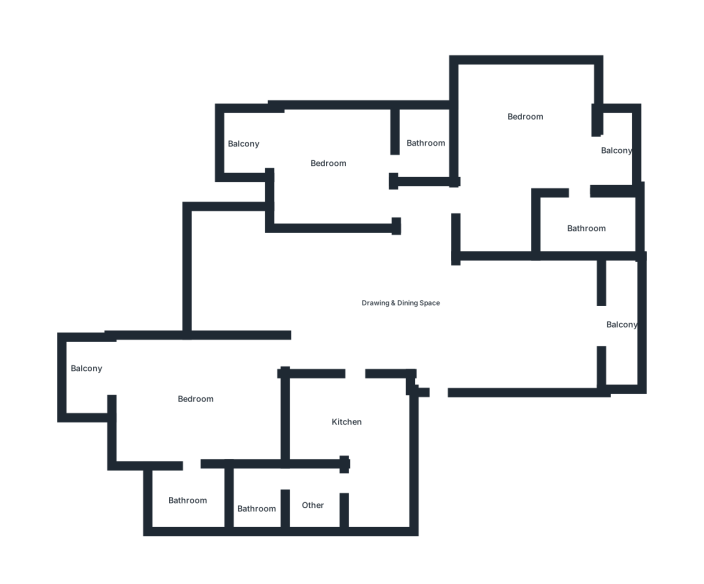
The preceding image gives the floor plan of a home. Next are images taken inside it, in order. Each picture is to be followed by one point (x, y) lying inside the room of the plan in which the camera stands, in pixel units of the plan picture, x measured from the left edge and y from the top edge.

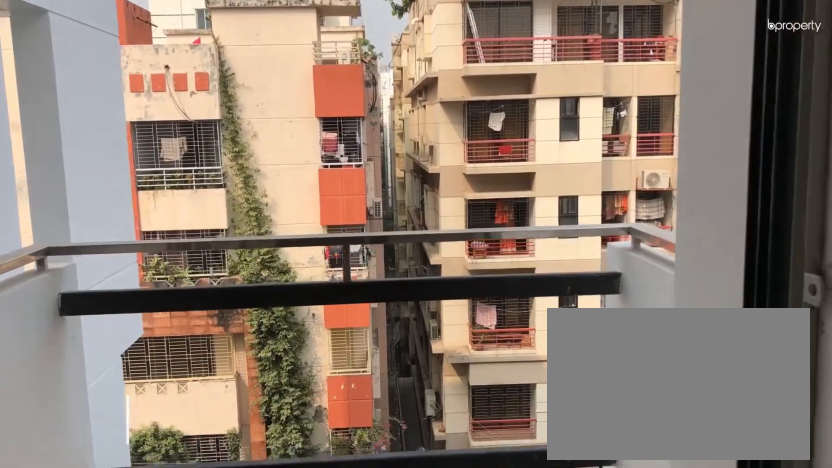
(288, 152)
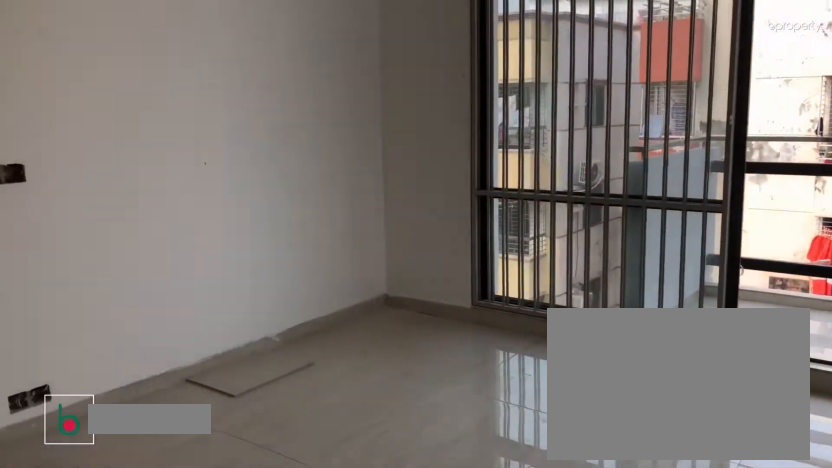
(203, 406)
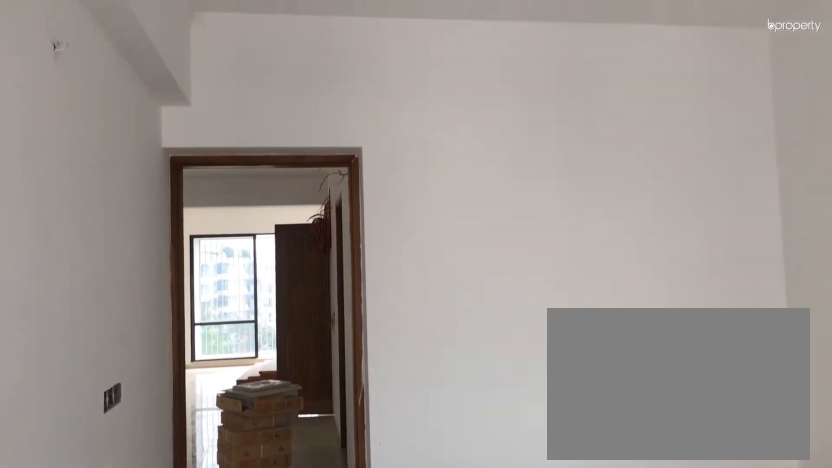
(203, 406)
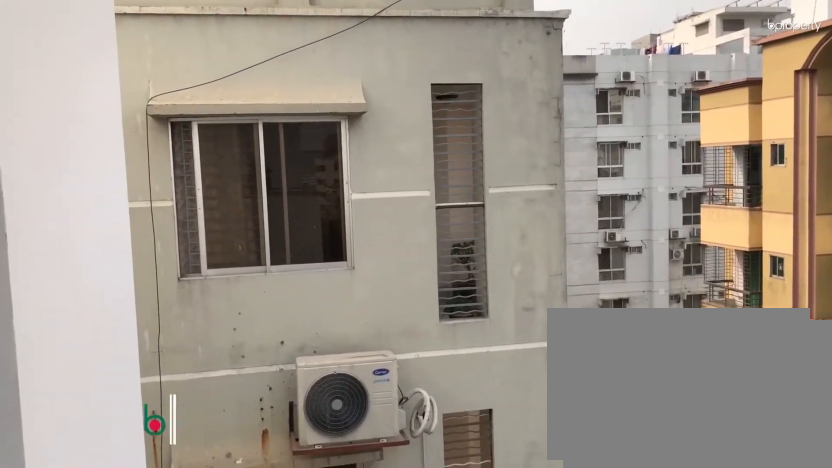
(88, 376)
